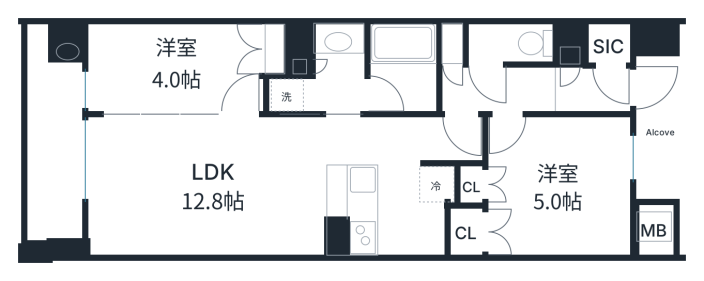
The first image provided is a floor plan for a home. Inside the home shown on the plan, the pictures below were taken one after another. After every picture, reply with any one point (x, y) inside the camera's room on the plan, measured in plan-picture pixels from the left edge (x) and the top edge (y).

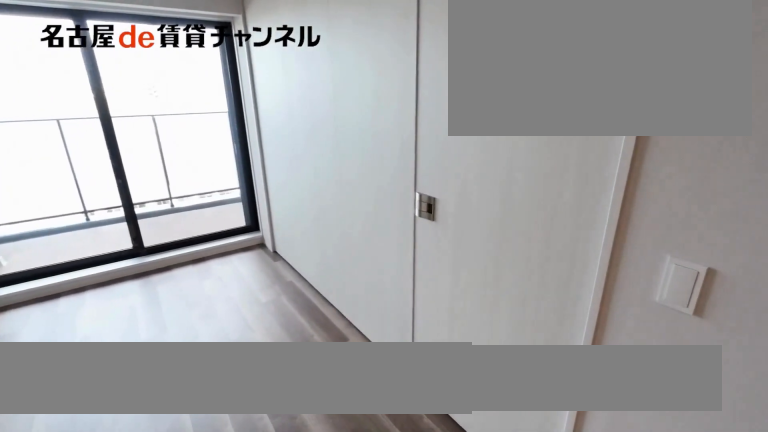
(203, 184)
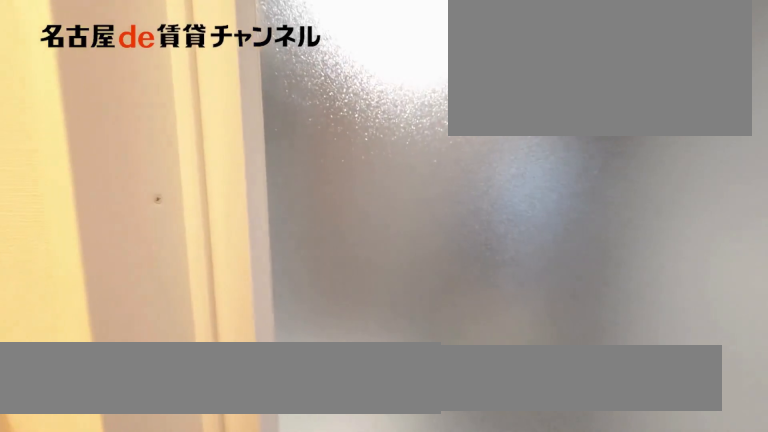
(319, 74)
